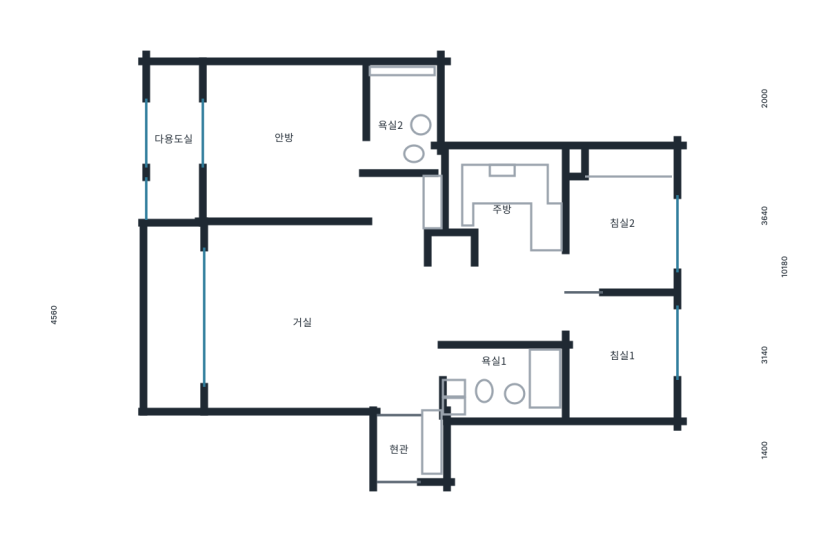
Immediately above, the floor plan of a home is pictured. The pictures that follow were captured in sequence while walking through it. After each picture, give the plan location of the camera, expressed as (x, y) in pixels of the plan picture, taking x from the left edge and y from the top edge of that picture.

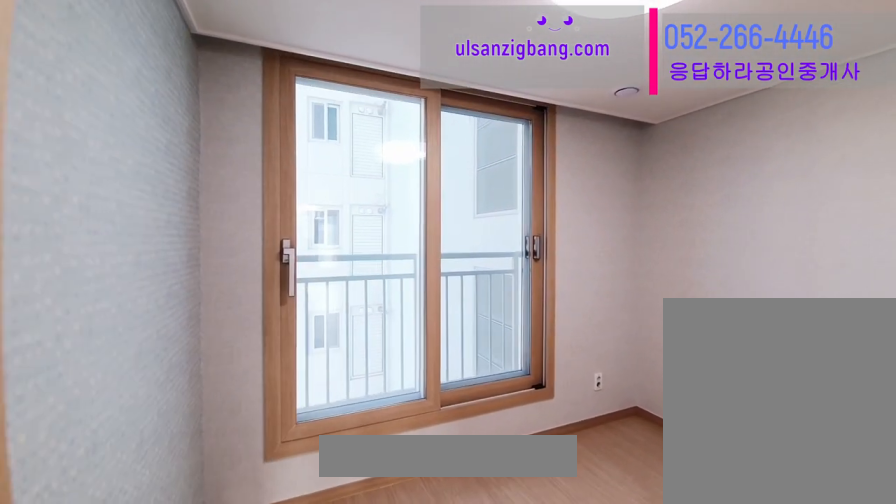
(629, 351)
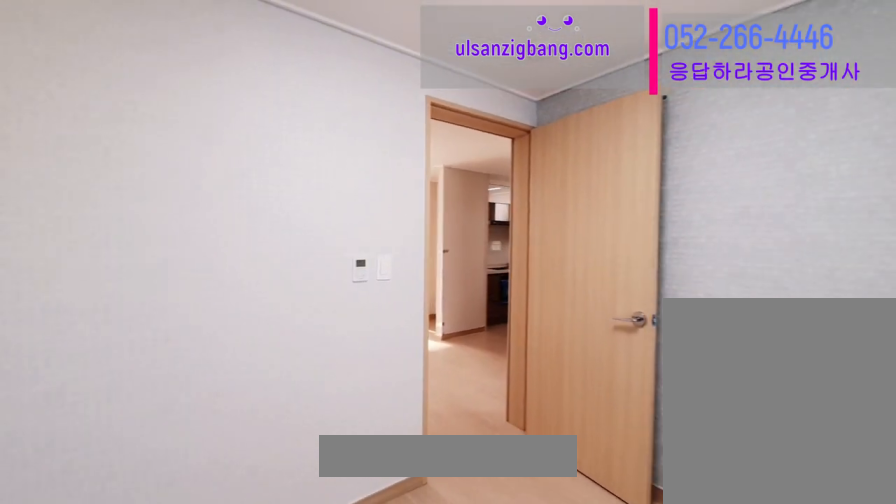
(629, 352)
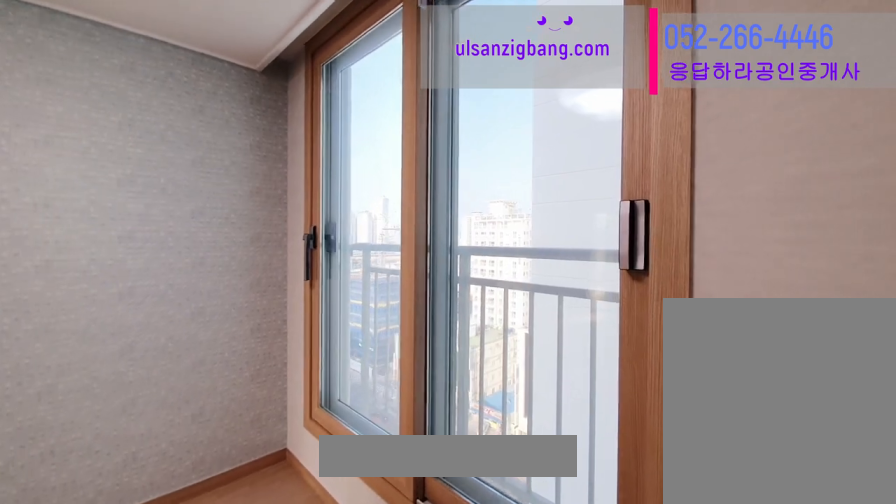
(628, 353)
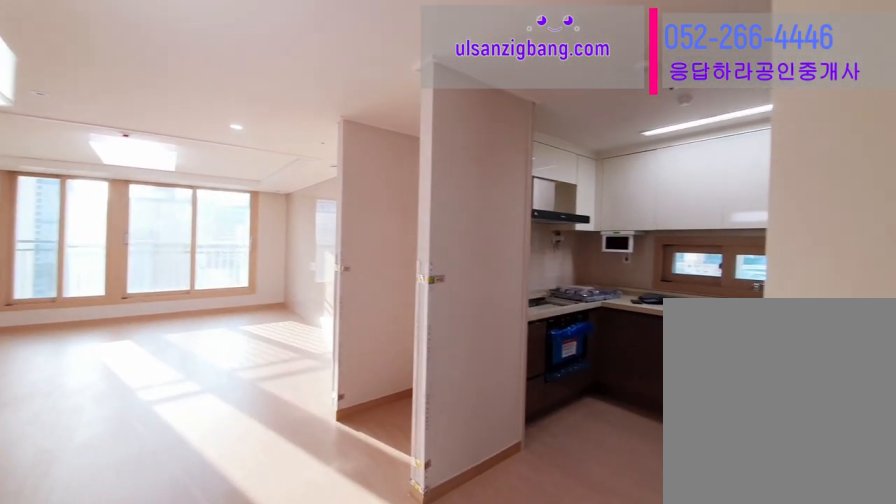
(516, 297)
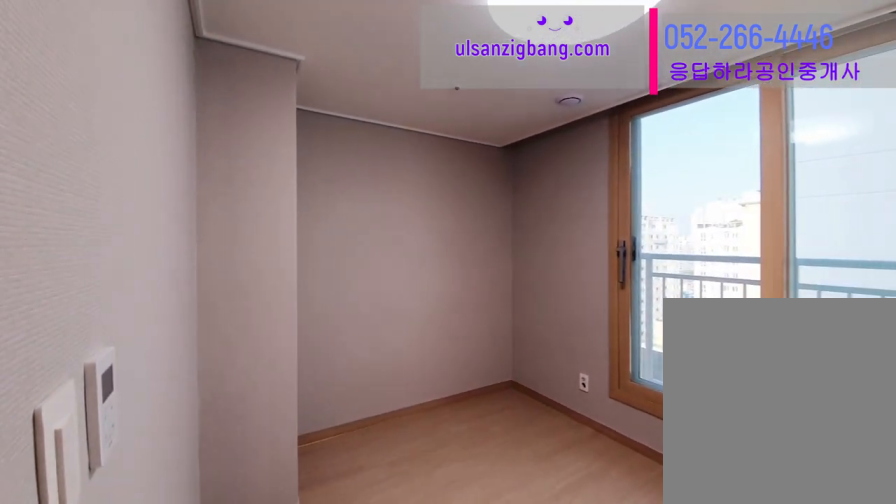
(638, 230)
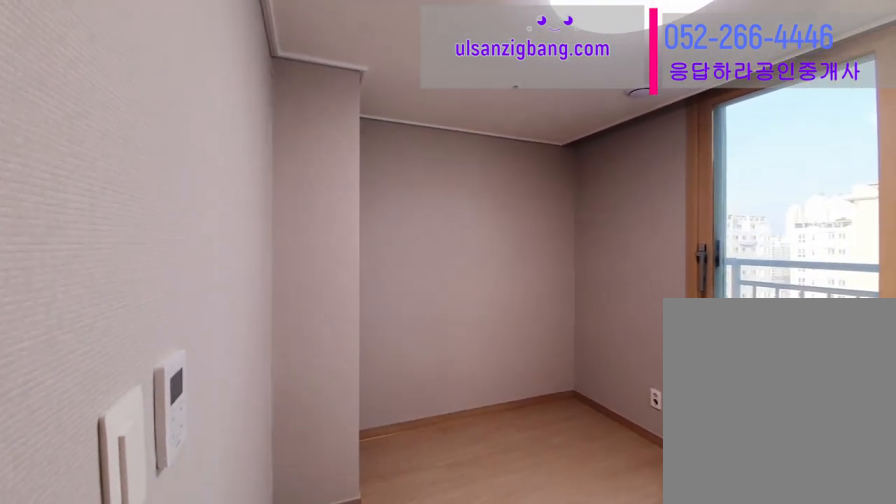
(636, 232)
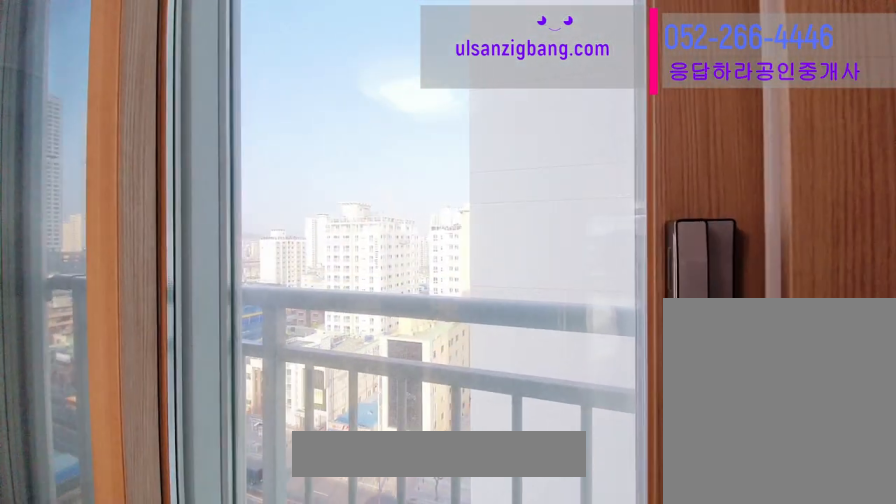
(637, 230)
